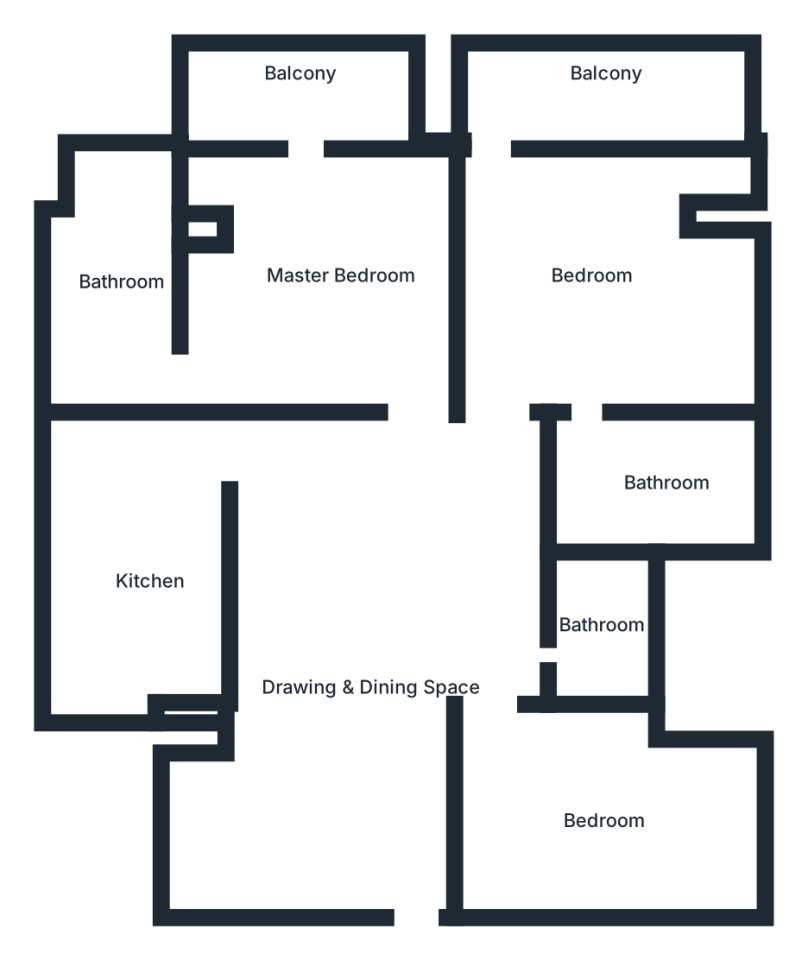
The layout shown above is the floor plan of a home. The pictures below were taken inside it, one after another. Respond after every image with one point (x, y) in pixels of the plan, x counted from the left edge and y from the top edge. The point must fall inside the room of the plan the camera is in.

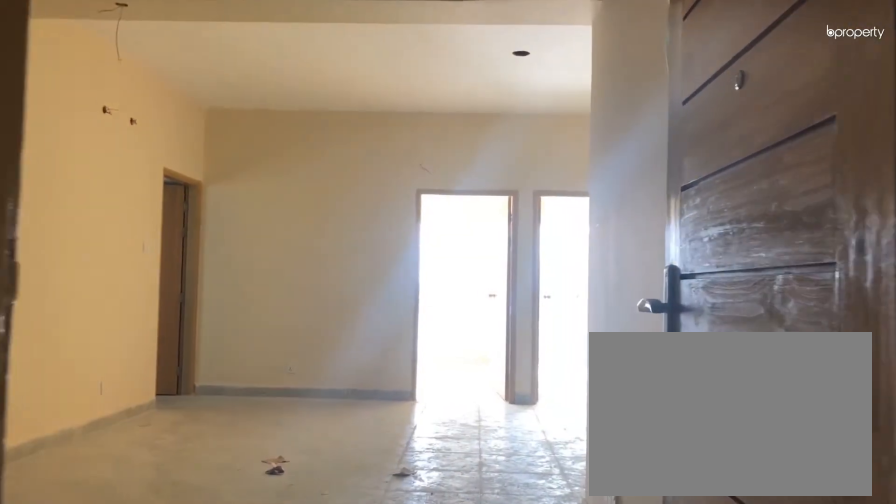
(403, 850)
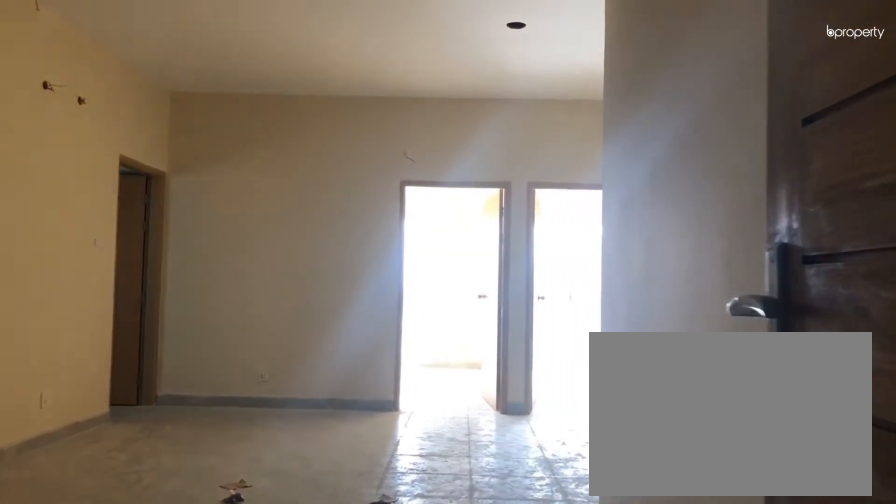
(403, 850)
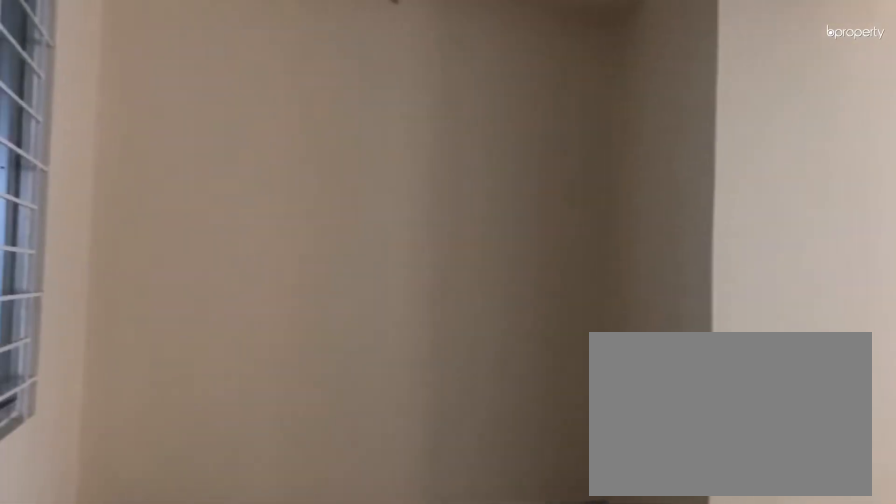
(389, 647)
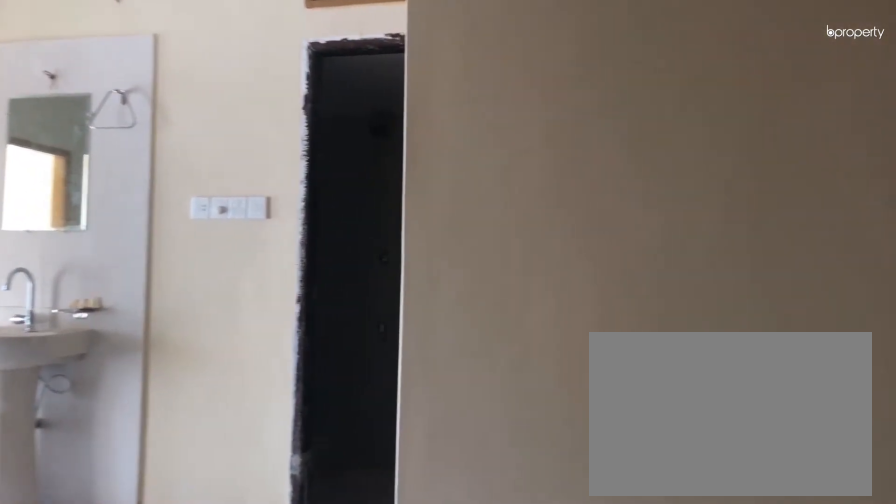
(389, 647)
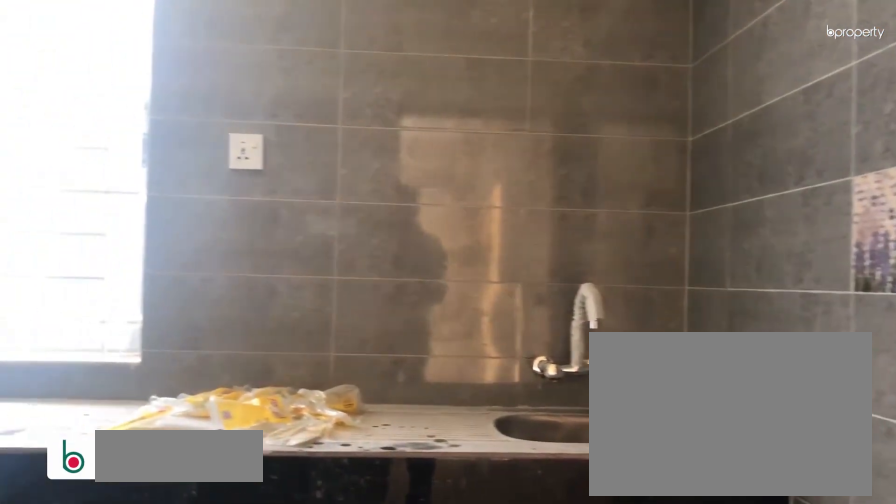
(141, 587)
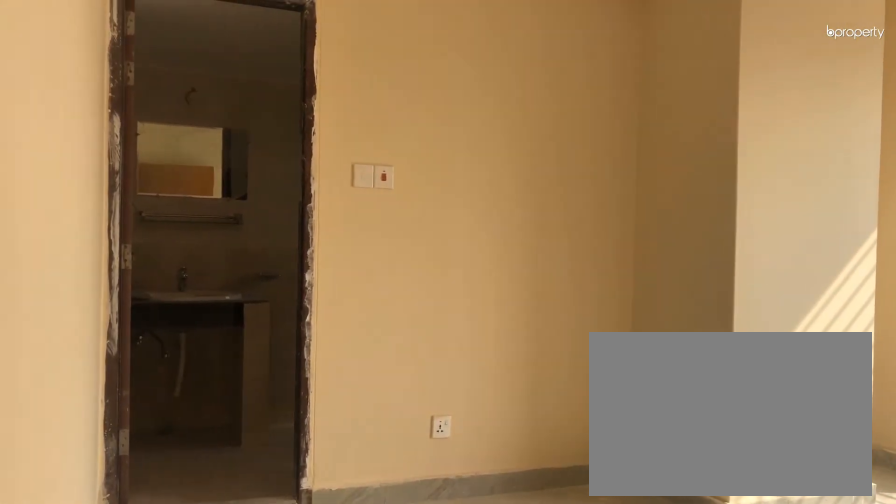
(364, 278)
